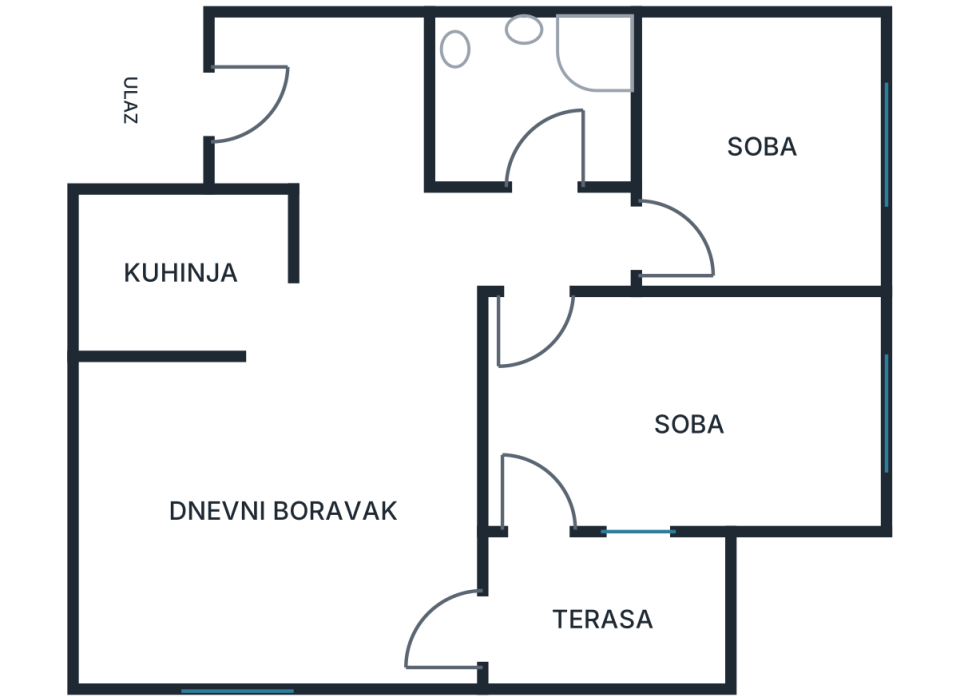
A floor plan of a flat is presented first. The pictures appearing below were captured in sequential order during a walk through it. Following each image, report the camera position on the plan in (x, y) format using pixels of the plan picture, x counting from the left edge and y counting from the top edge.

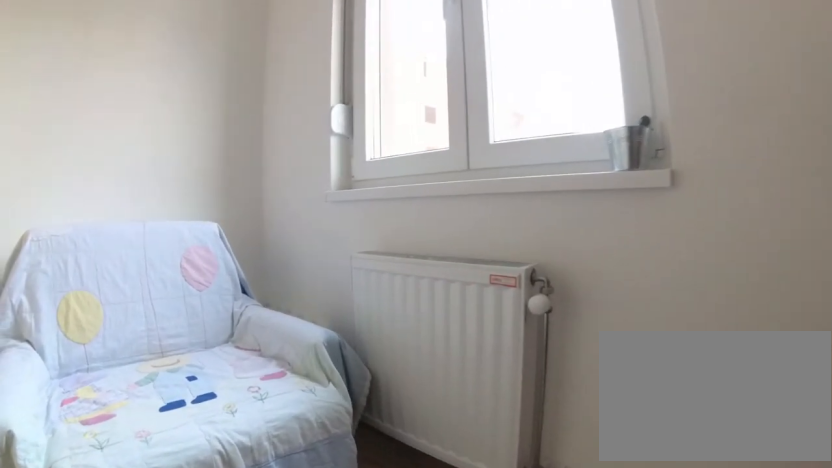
(749, 213)
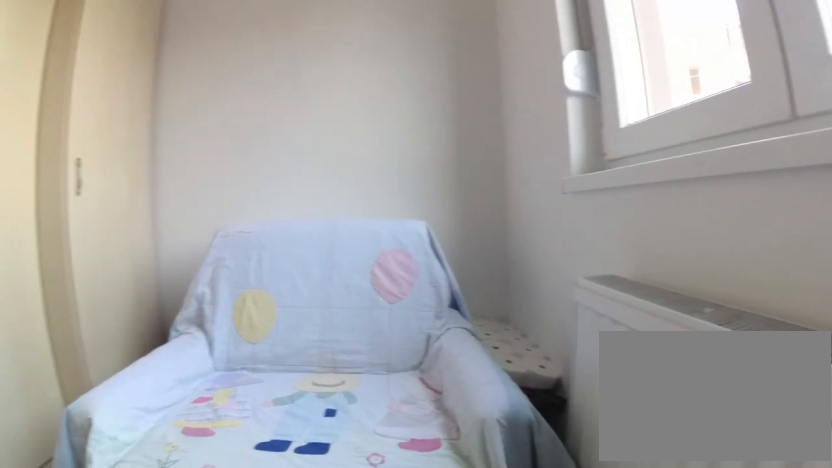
(816, 198)
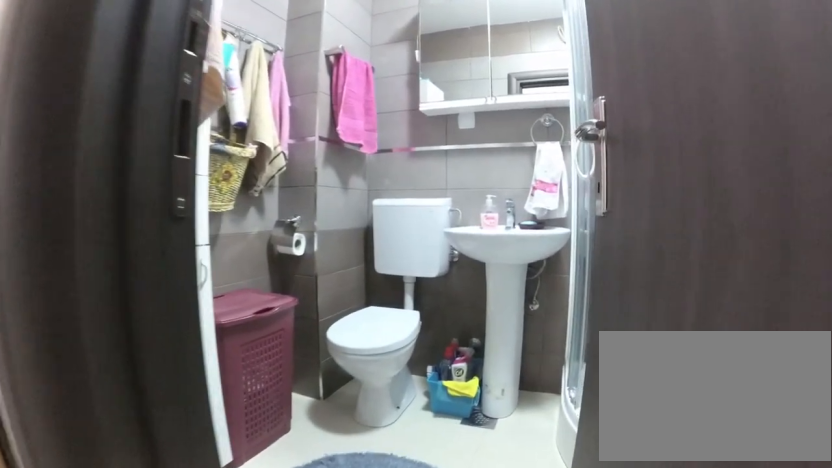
(574, 248)
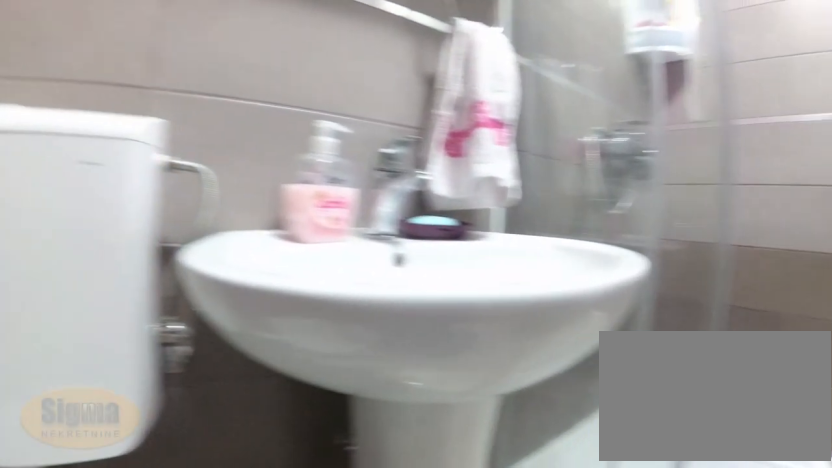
(476, 117)
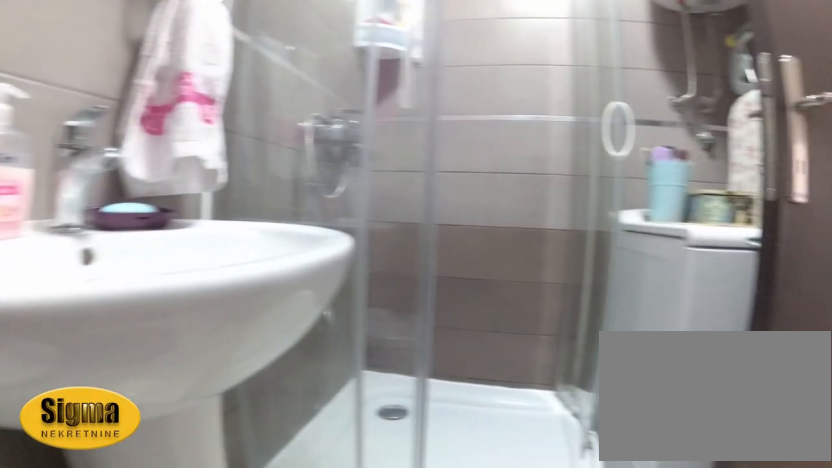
(470, 105)
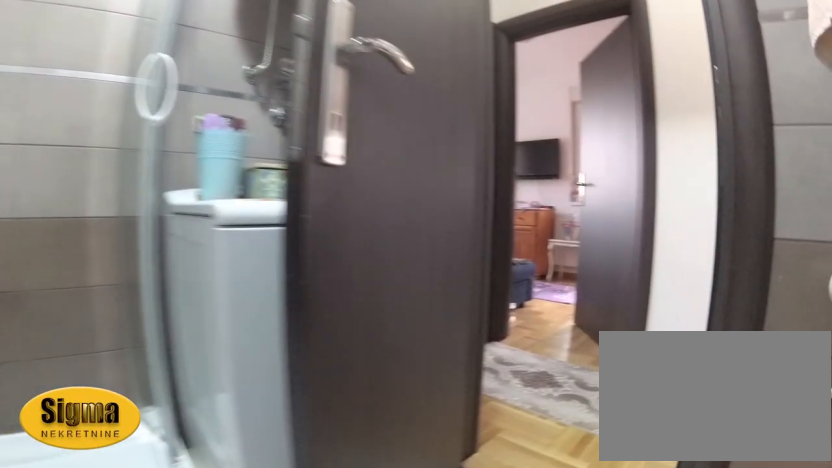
(509, 75)
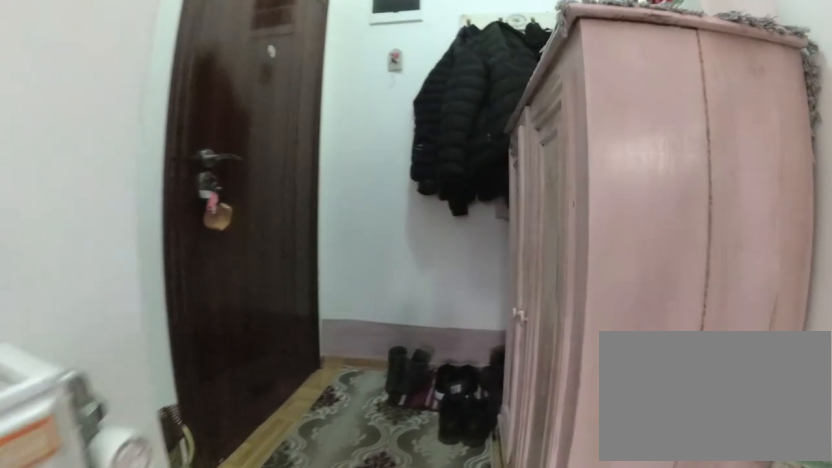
(385, 215)
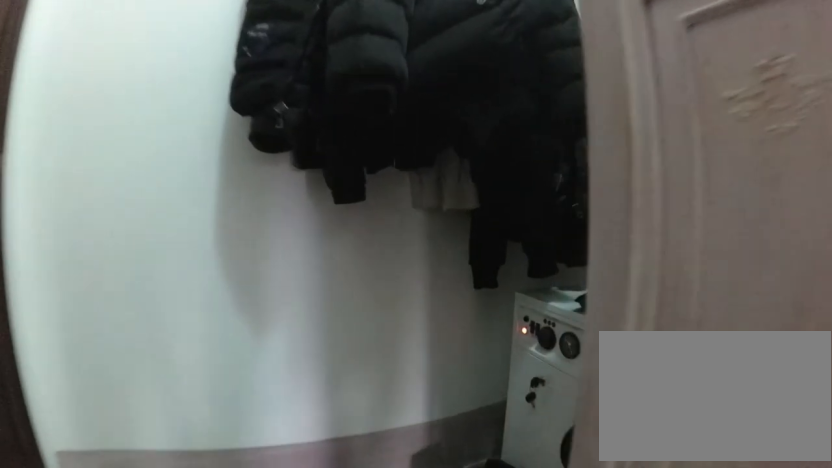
(381, 139)
